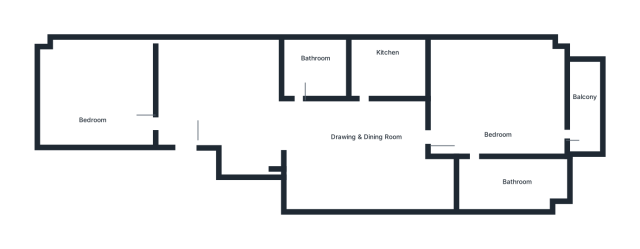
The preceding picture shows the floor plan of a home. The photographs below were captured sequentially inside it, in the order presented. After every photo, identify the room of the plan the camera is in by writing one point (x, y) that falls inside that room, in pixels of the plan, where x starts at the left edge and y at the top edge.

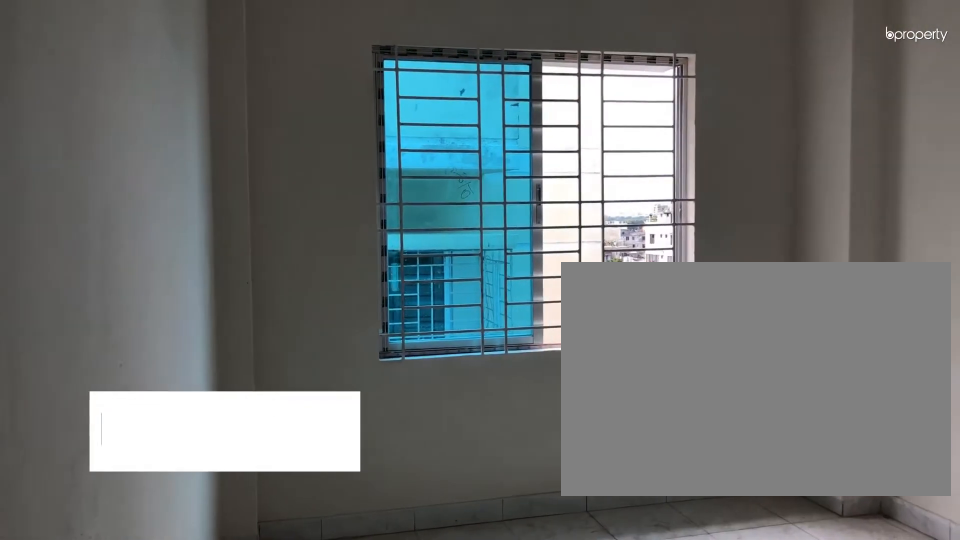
(93, 97)
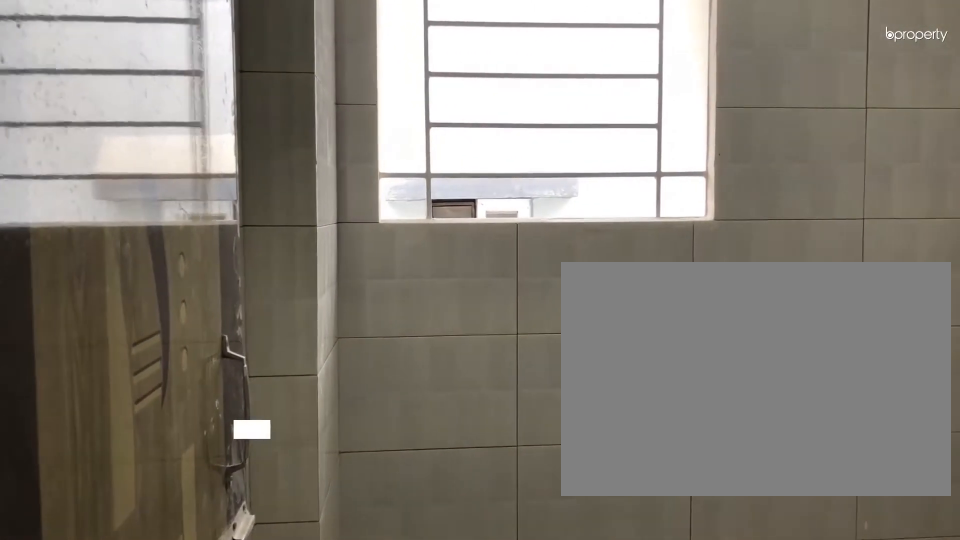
(322, 69)
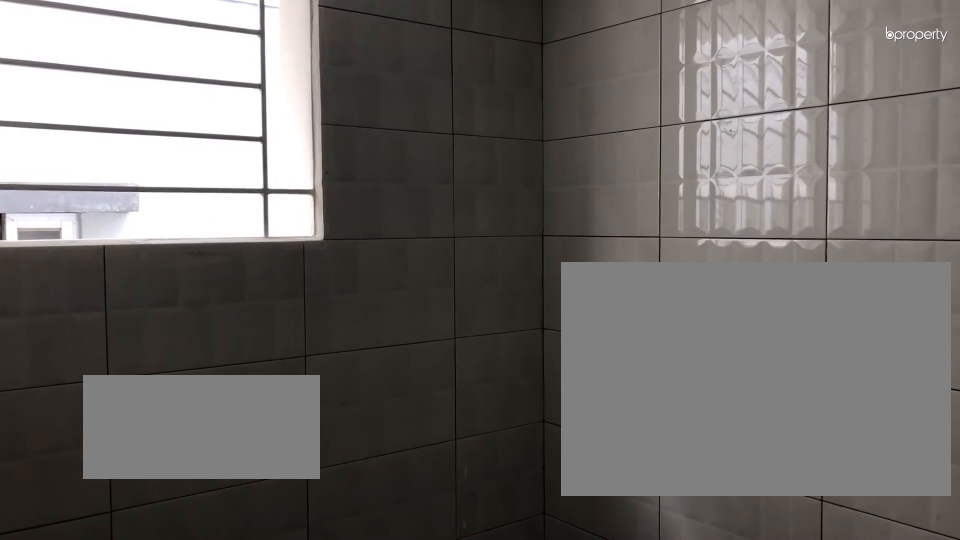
(322, 69)
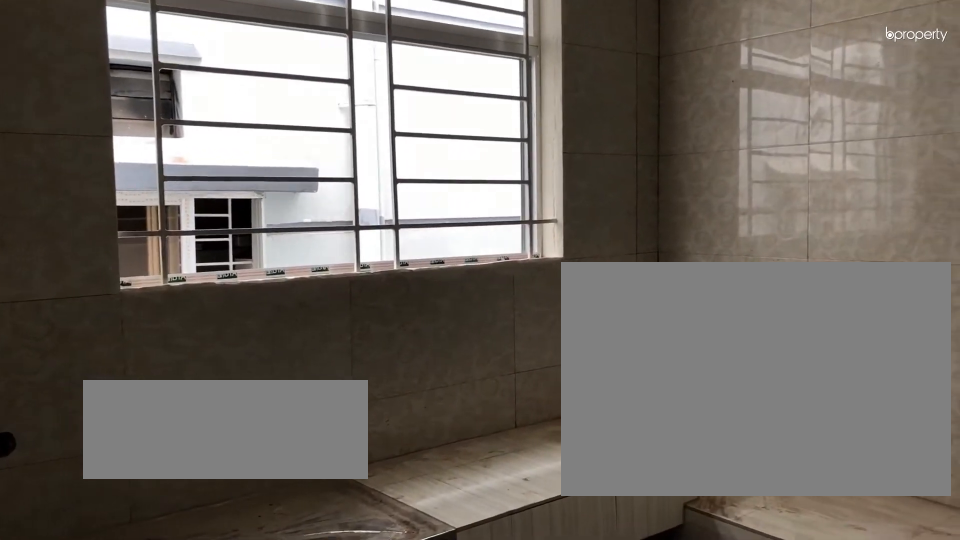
(382, 67)
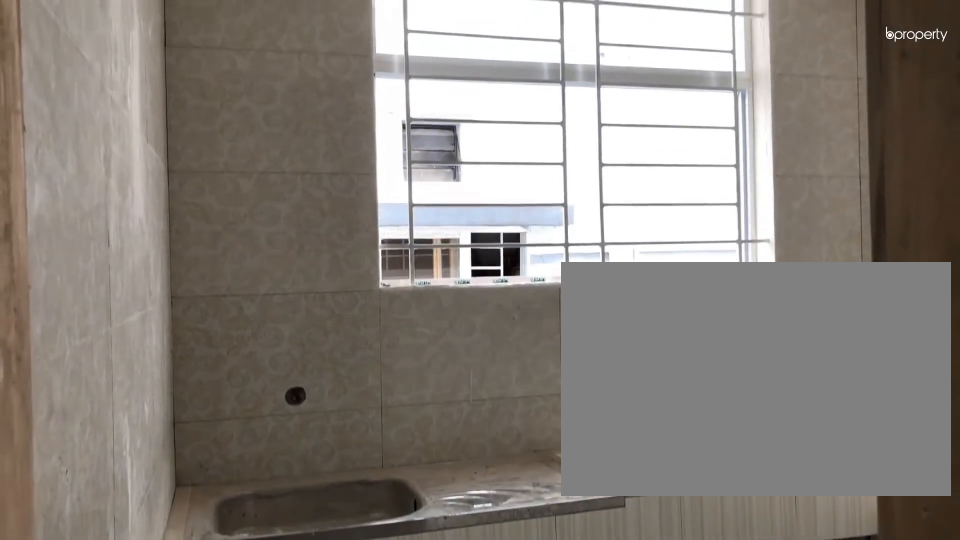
(382, 67)
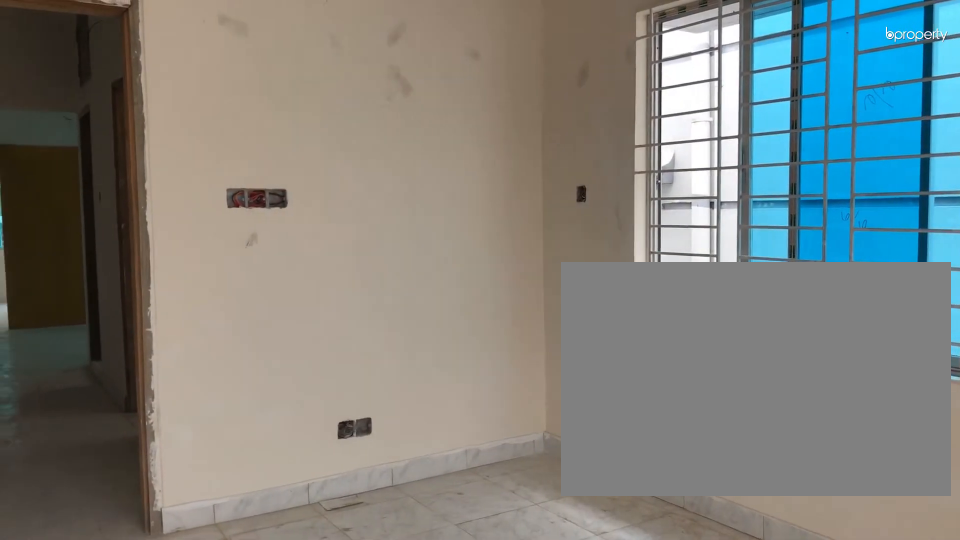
(502, 113)
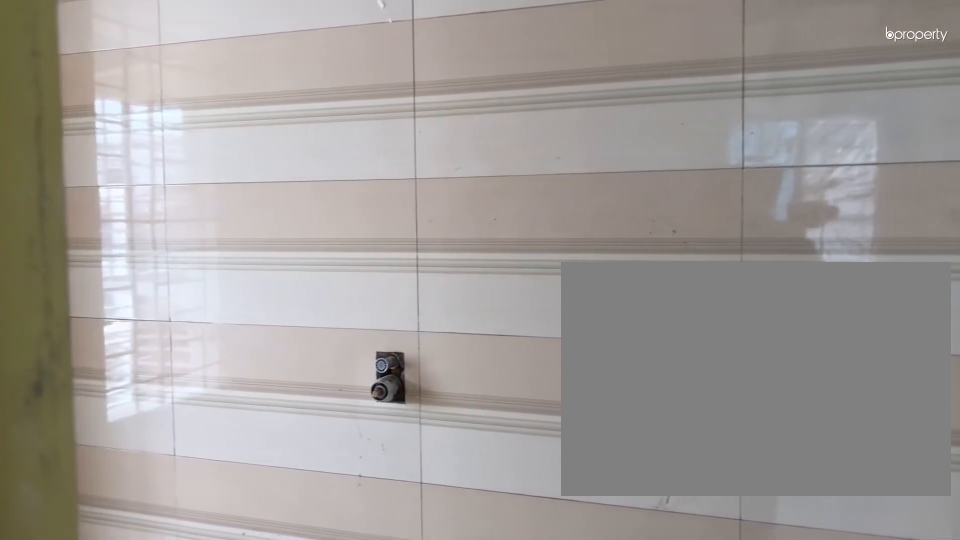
(515, 183)
